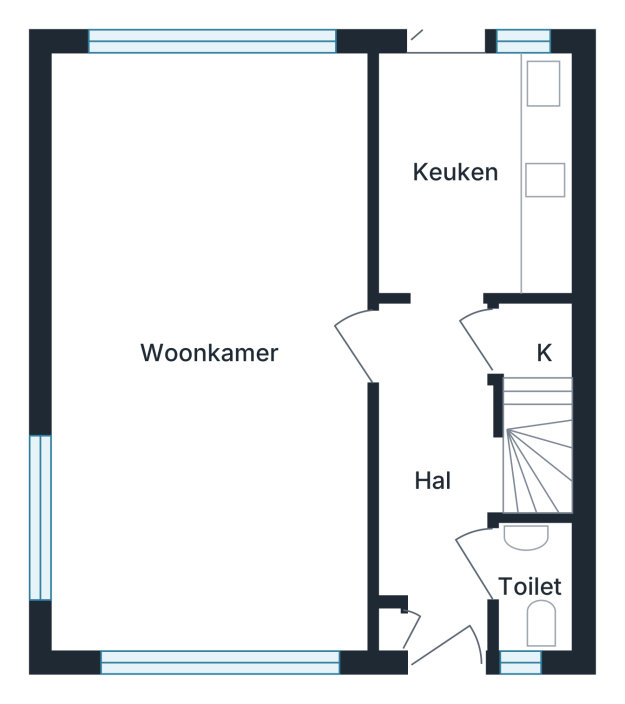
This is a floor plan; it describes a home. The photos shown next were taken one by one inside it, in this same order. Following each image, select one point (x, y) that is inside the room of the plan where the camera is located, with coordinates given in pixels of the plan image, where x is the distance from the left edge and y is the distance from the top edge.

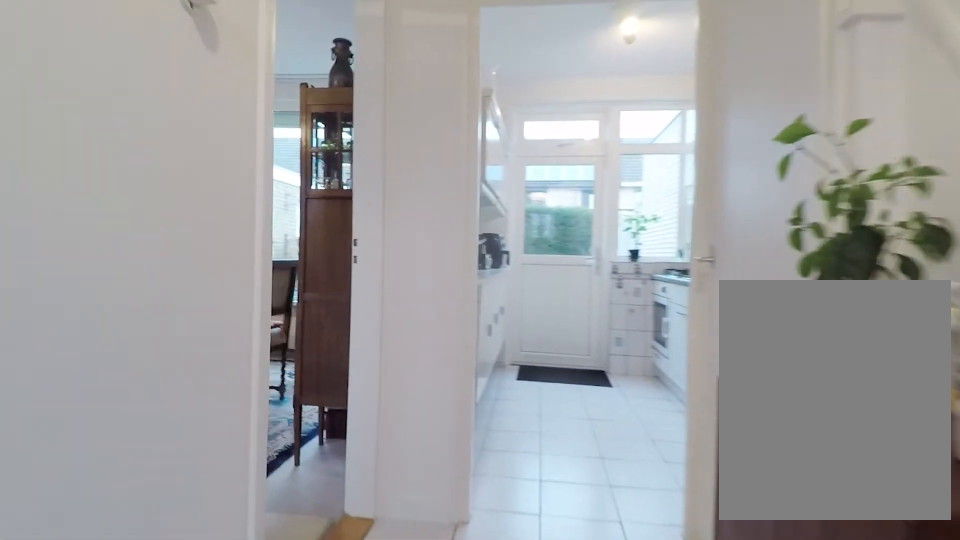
(435, 478)
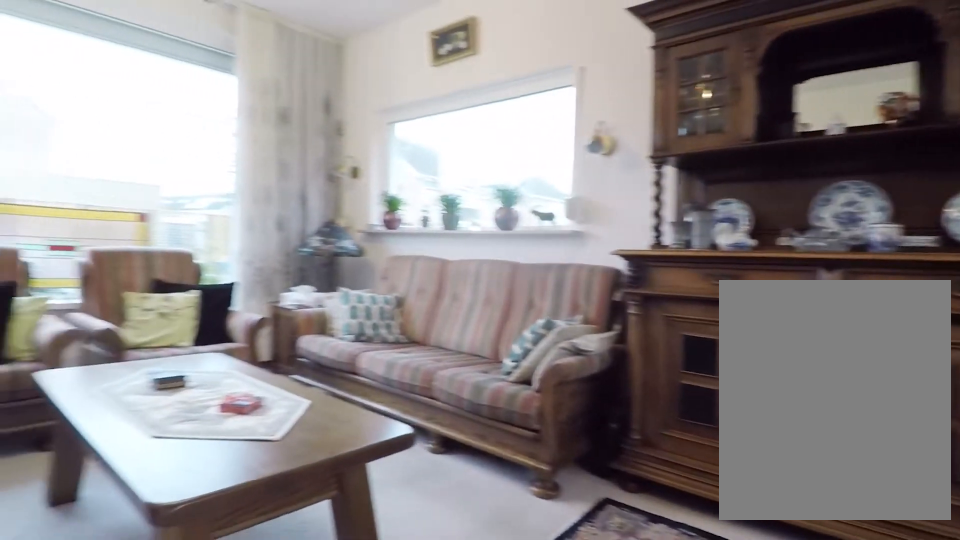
(210, 352)
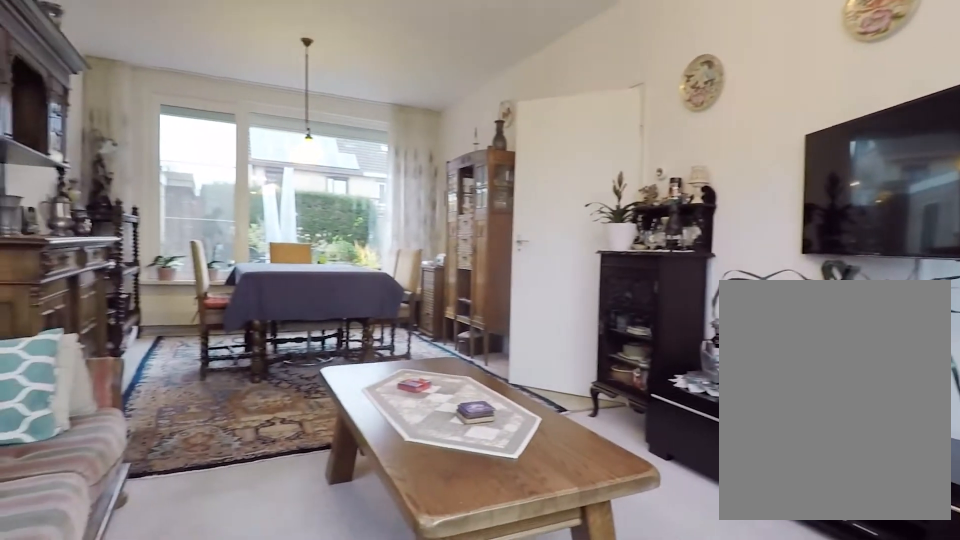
(210, 352)
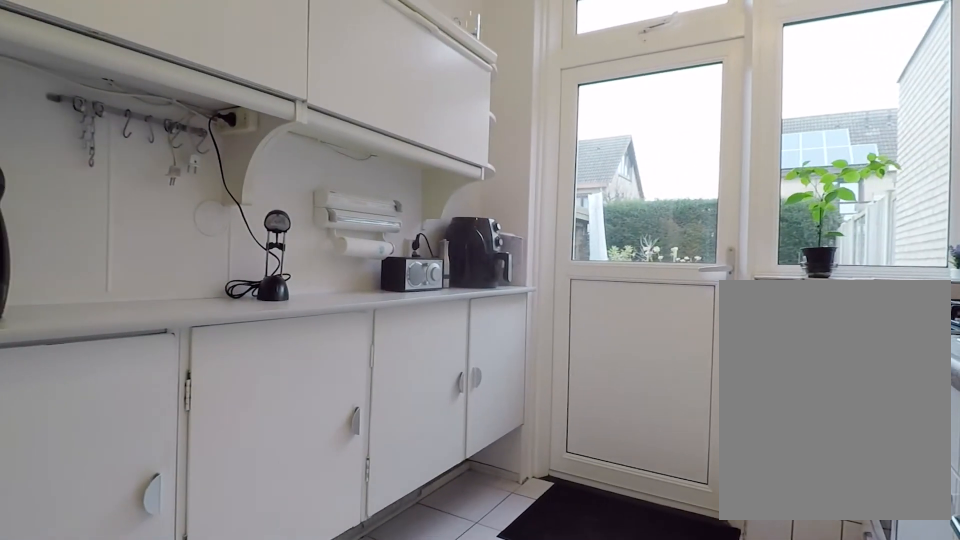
(474, 173)
